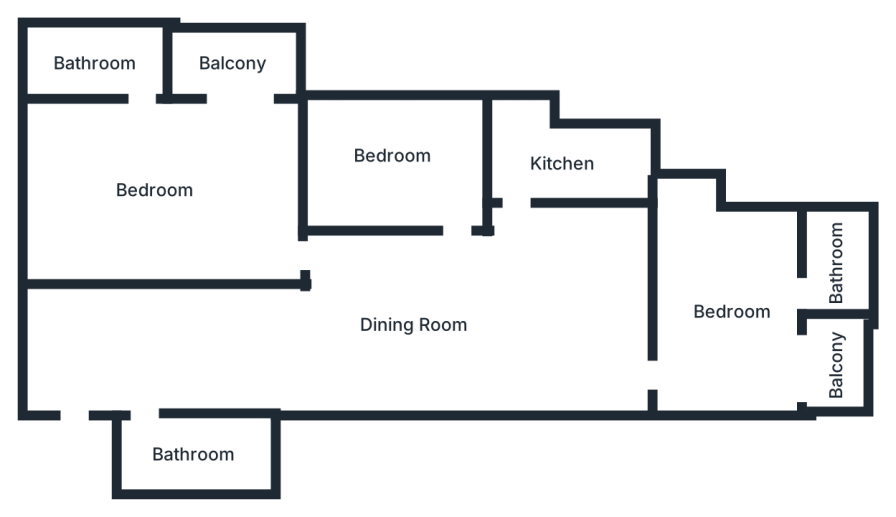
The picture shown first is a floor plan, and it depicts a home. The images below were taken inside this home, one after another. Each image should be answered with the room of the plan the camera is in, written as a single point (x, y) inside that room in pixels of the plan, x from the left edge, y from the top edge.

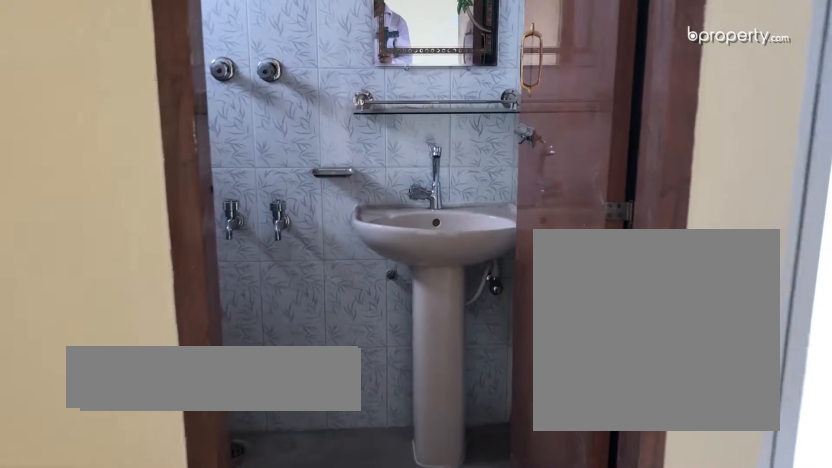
(835, 305)
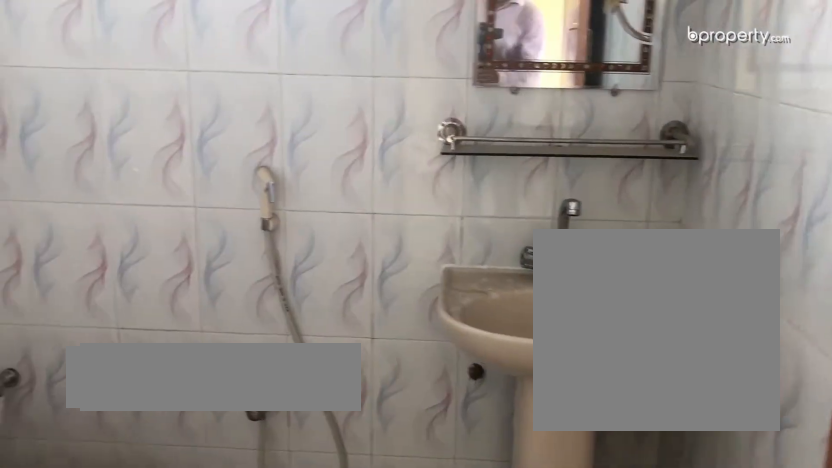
(97, 59)
